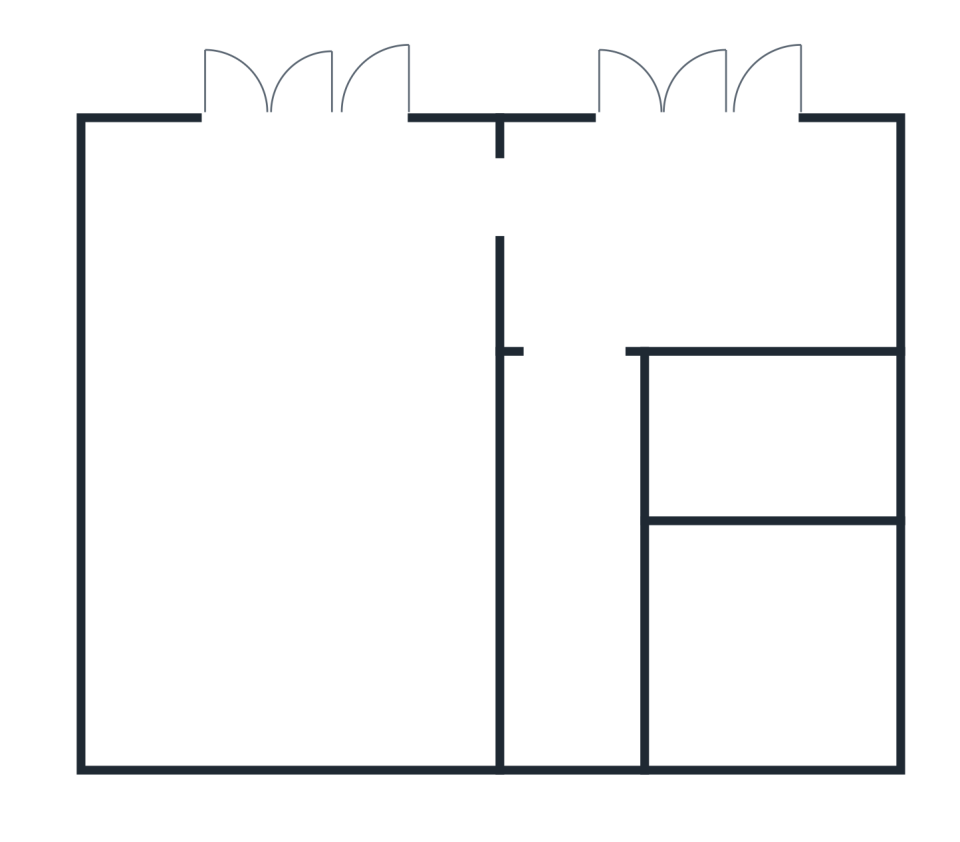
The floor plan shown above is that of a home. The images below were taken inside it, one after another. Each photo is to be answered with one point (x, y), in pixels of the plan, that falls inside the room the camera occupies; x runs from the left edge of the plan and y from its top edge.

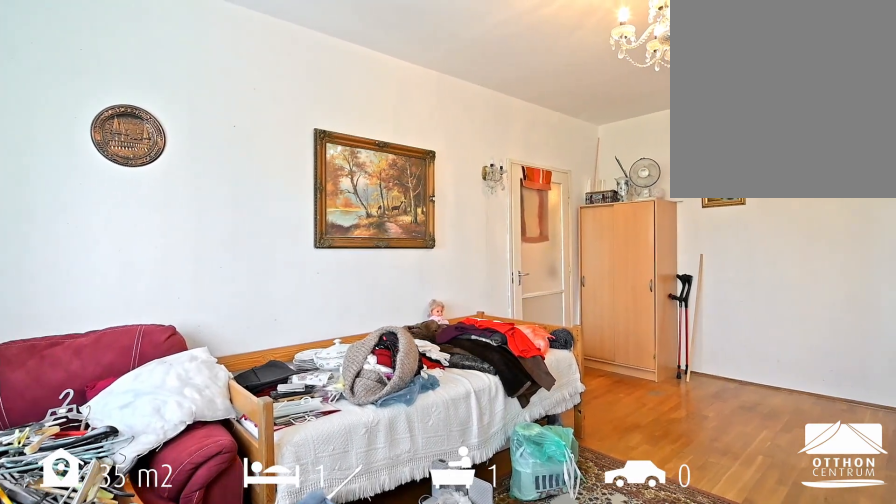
(299, 438)
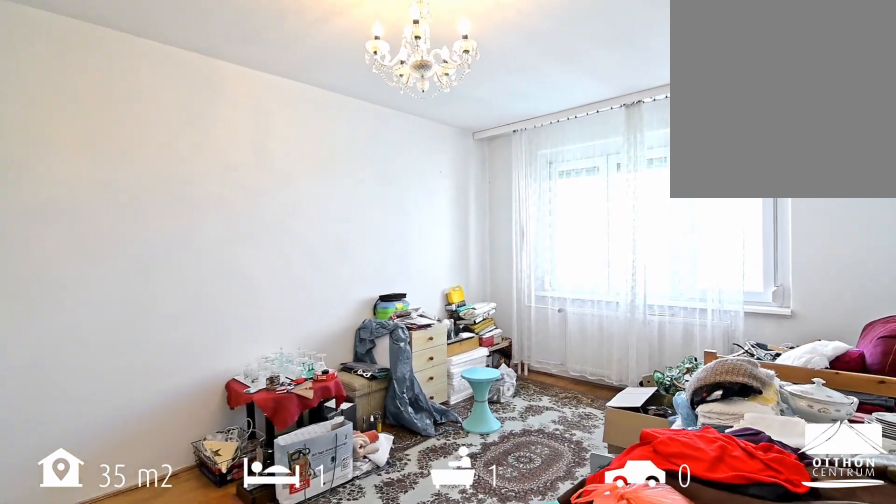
(299, 438)
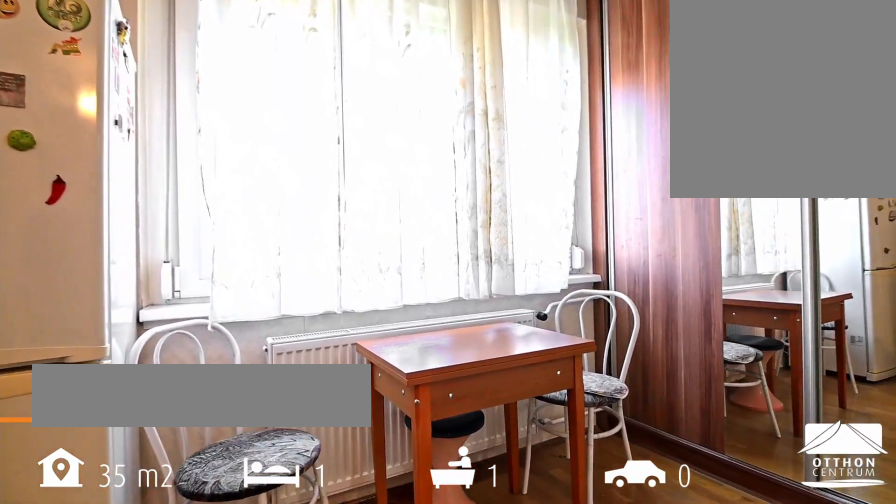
(709, 250)
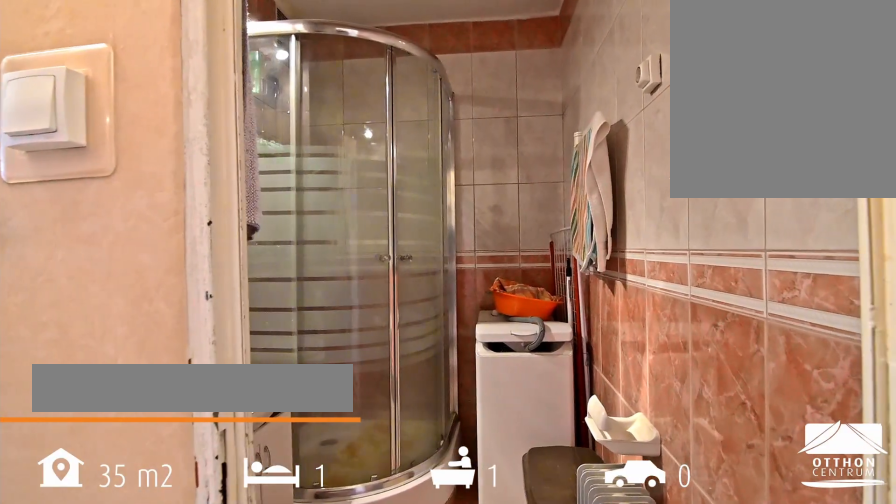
(784, 654)
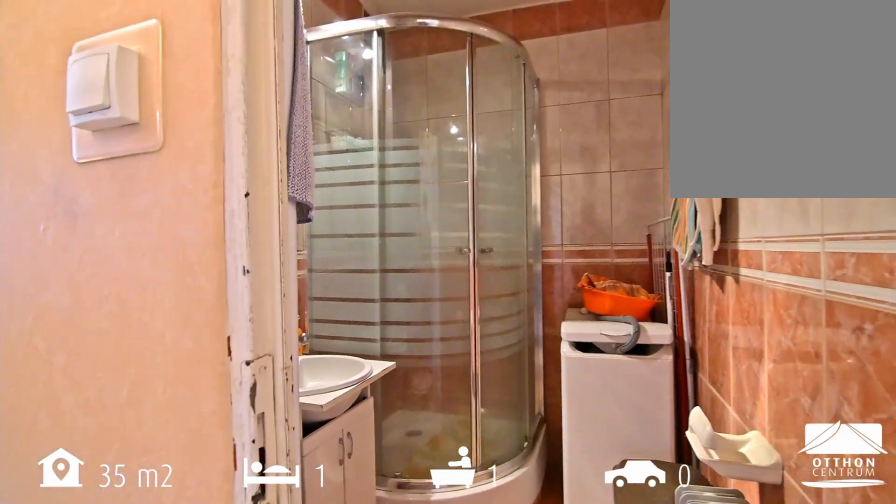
(784, 655)
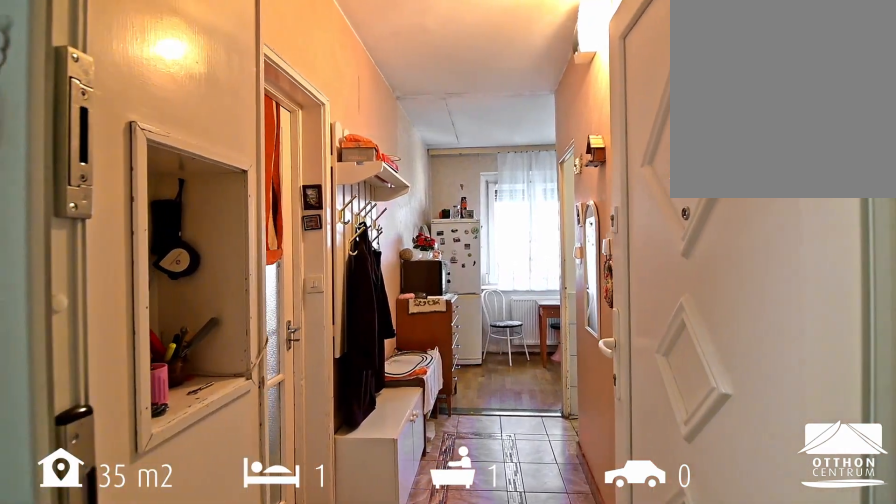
(590, 552)
